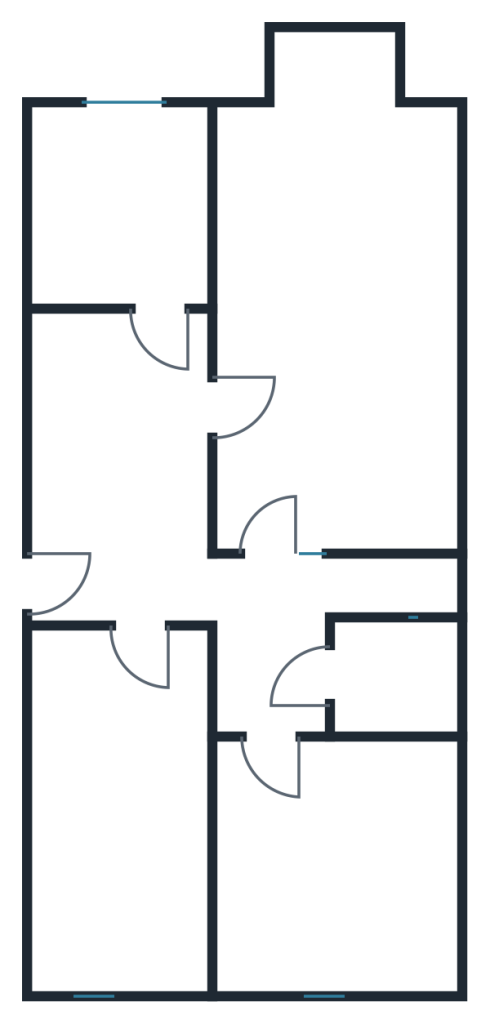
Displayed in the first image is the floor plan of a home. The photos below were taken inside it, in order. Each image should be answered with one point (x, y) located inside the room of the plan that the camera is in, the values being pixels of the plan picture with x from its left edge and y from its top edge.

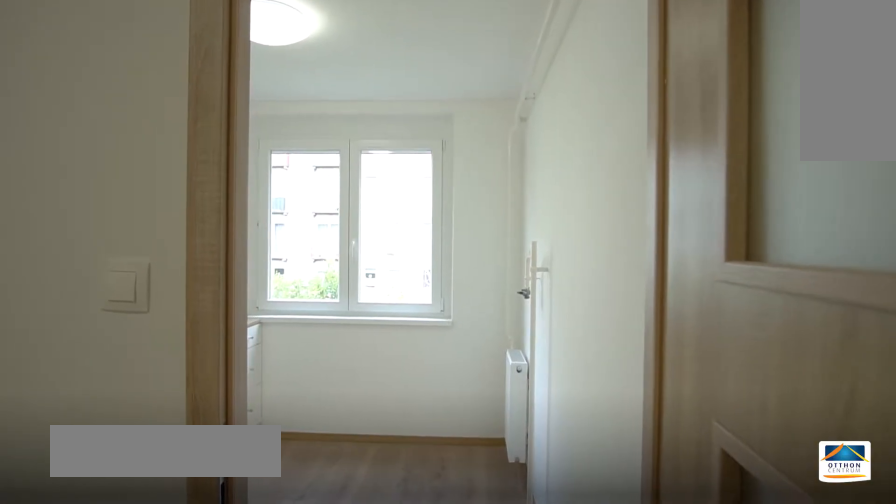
(129, 208)
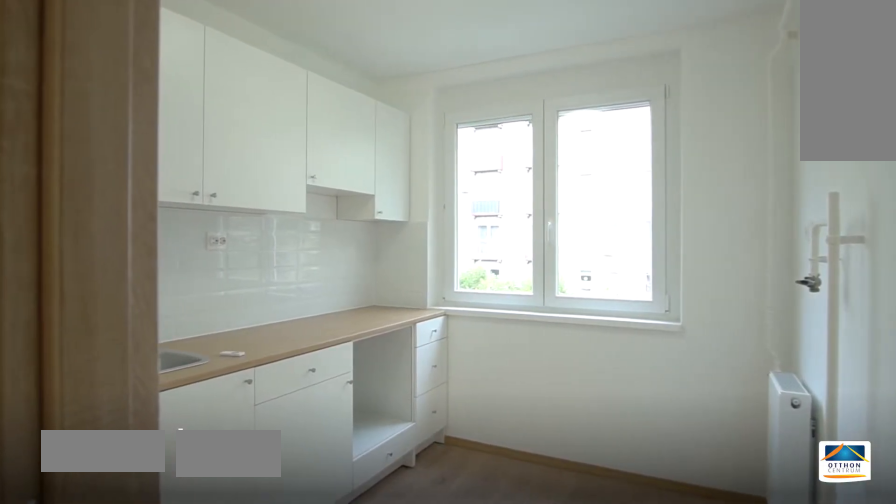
(129, 207)
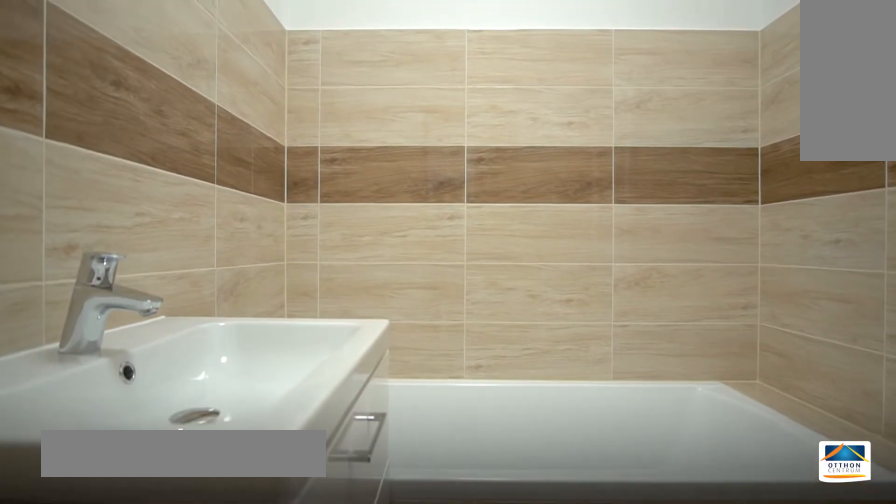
(406, 683)
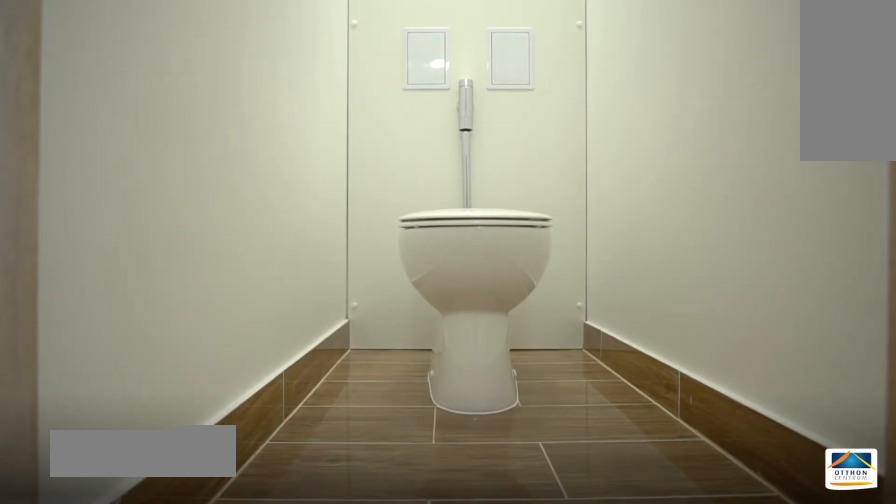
(406, 586)
